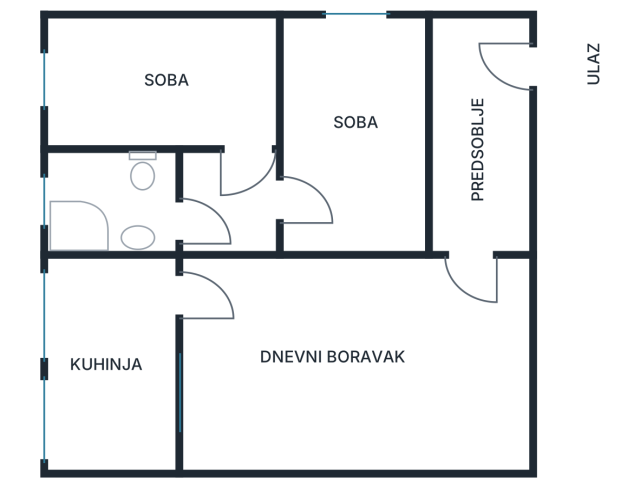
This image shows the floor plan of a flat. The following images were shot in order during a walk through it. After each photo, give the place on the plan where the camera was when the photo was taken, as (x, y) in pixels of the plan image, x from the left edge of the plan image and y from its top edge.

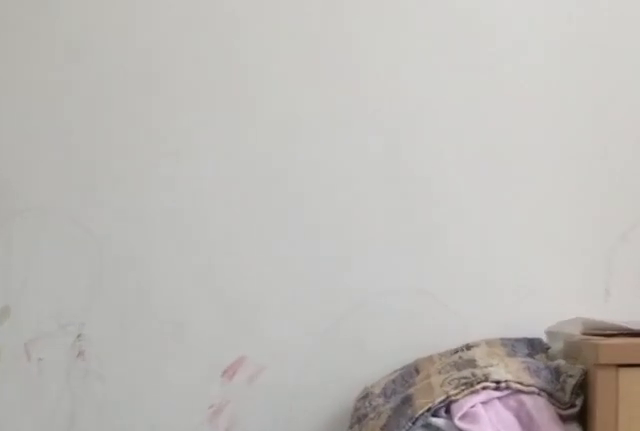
(108, 69)
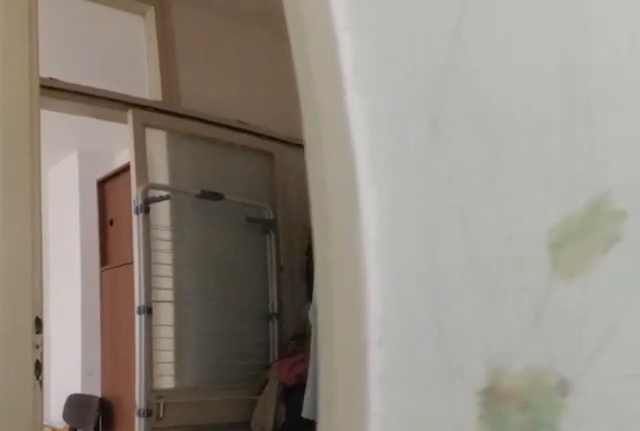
(199, 94)
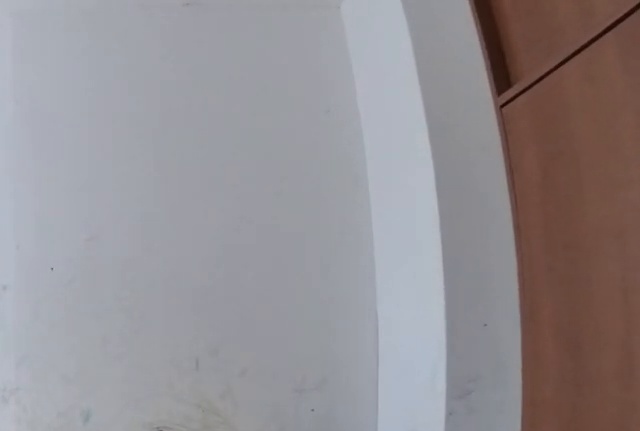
(279, 191)
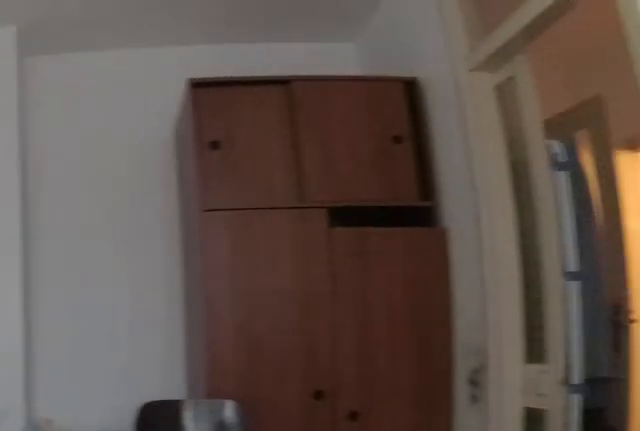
(327, 55)
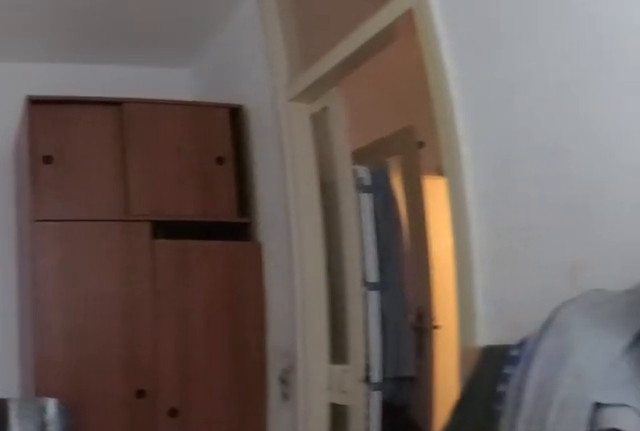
(330, 51)
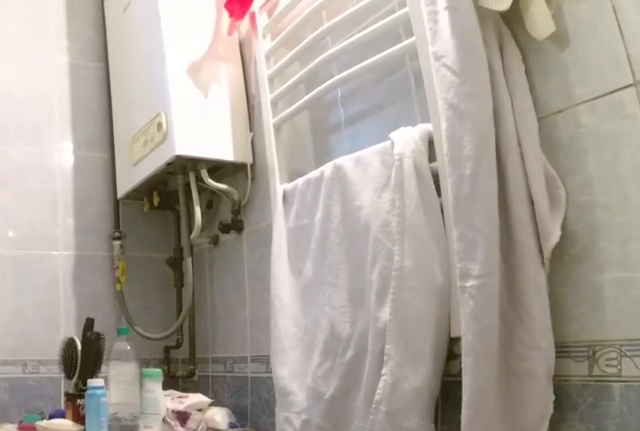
(191, 211)
